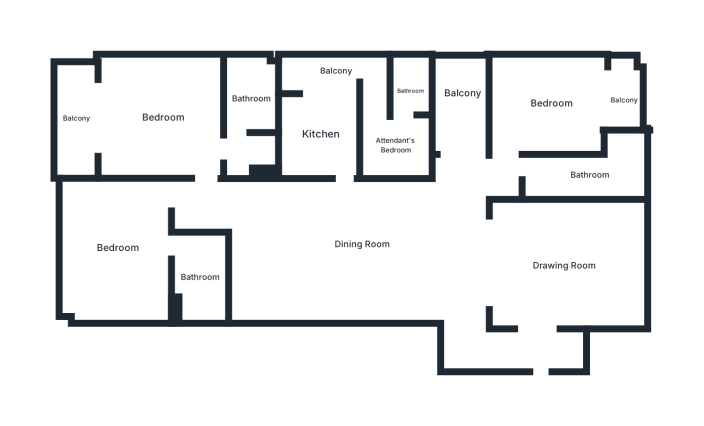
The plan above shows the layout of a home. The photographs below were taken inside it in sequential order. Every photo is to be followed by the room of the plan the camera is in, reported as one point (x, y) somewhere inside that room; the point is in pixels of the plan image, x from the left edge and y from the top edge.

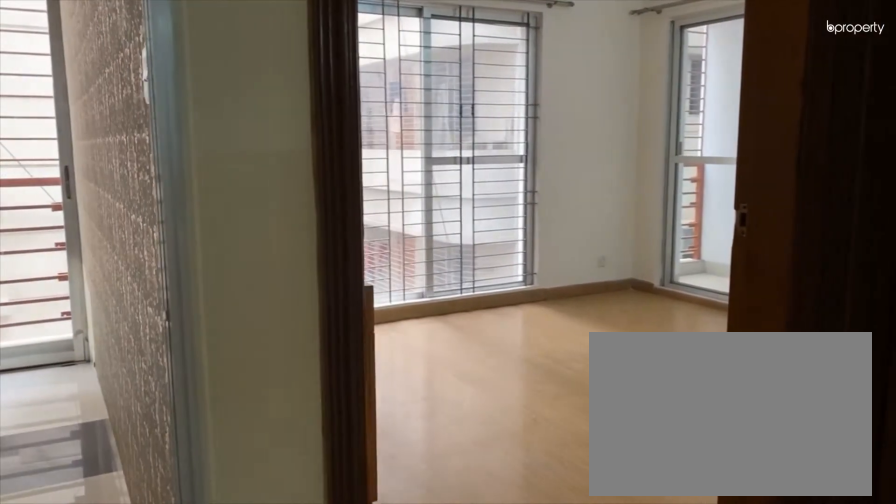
(507, 150)
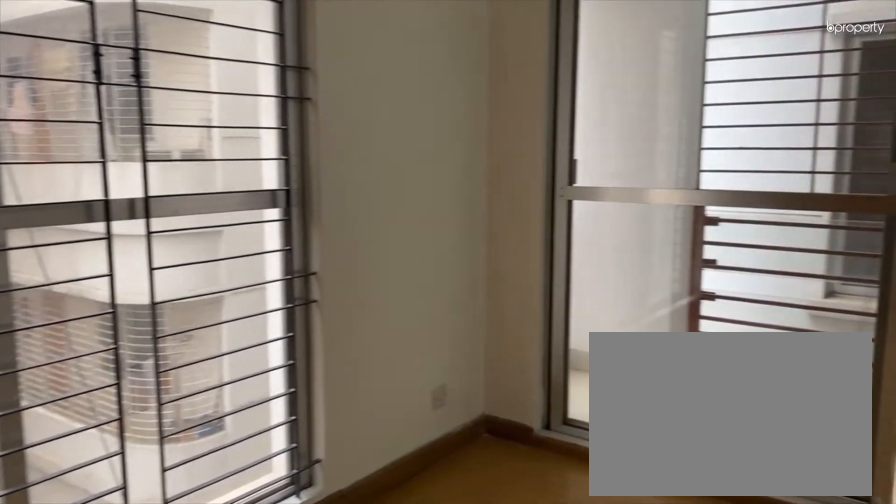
(551, 102)
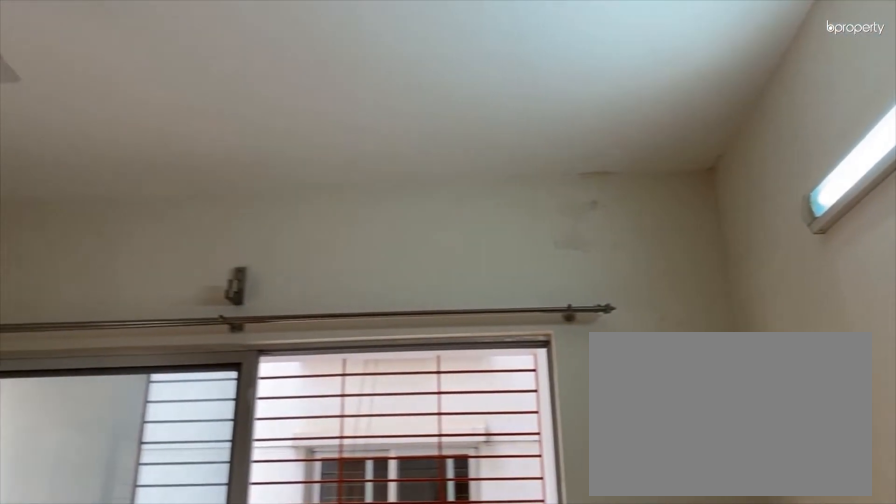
(551, 102)
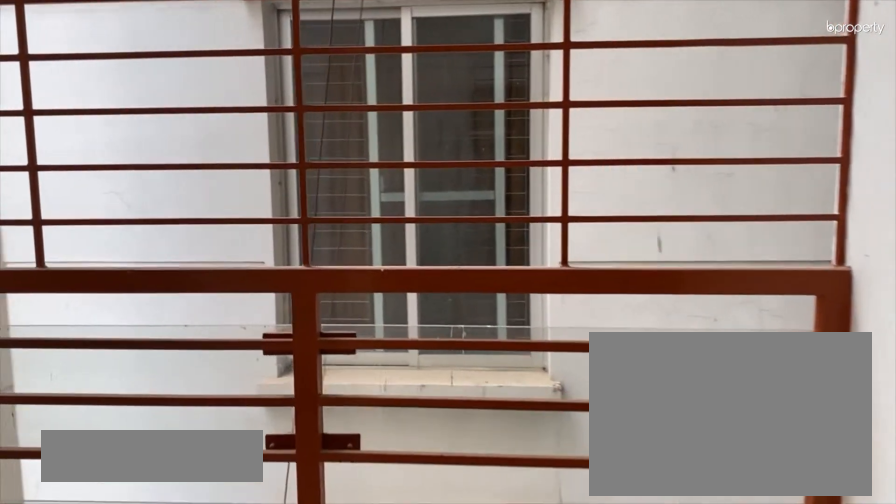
(623, 99)
